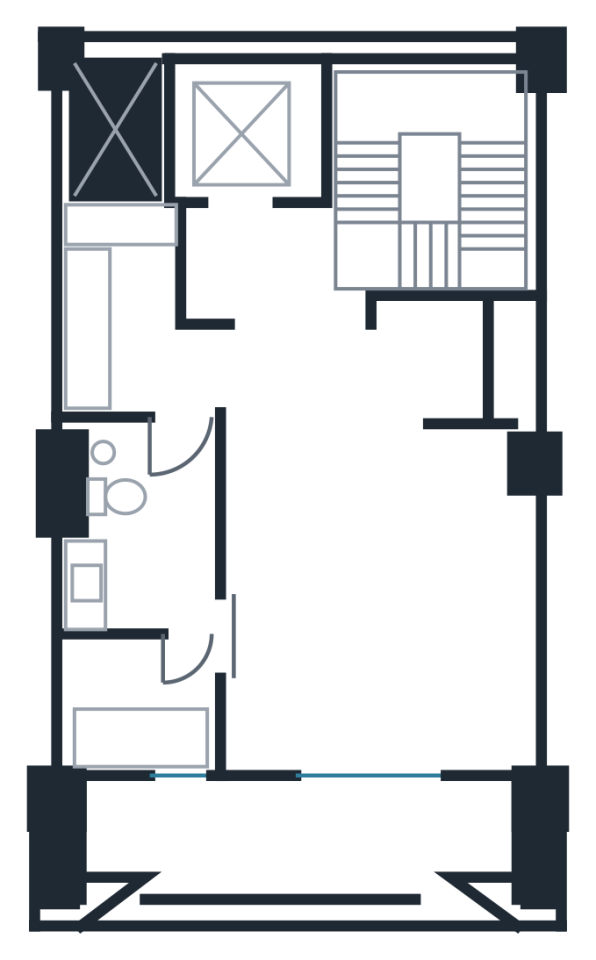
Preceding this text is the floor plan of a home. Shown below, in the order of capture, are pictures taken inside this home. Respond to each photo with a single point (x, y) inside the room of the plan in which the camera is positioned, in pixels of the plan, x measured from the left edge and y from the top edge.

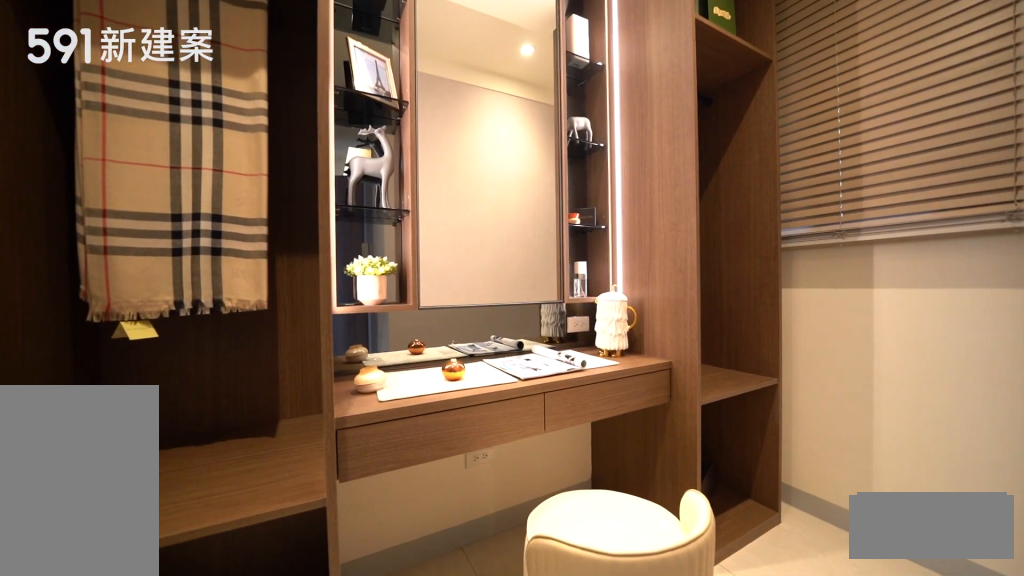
(126, 310)
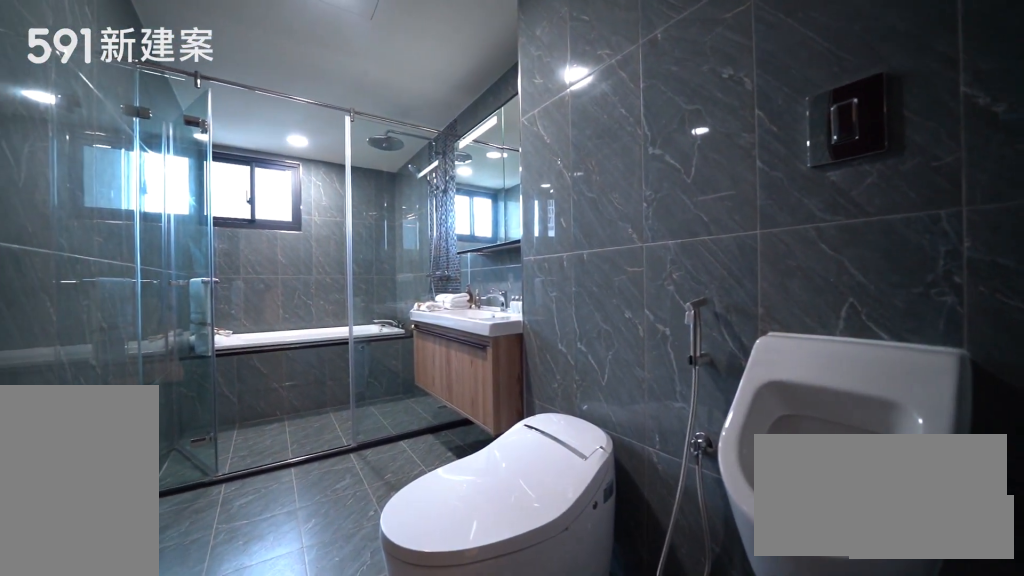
(133, 601)
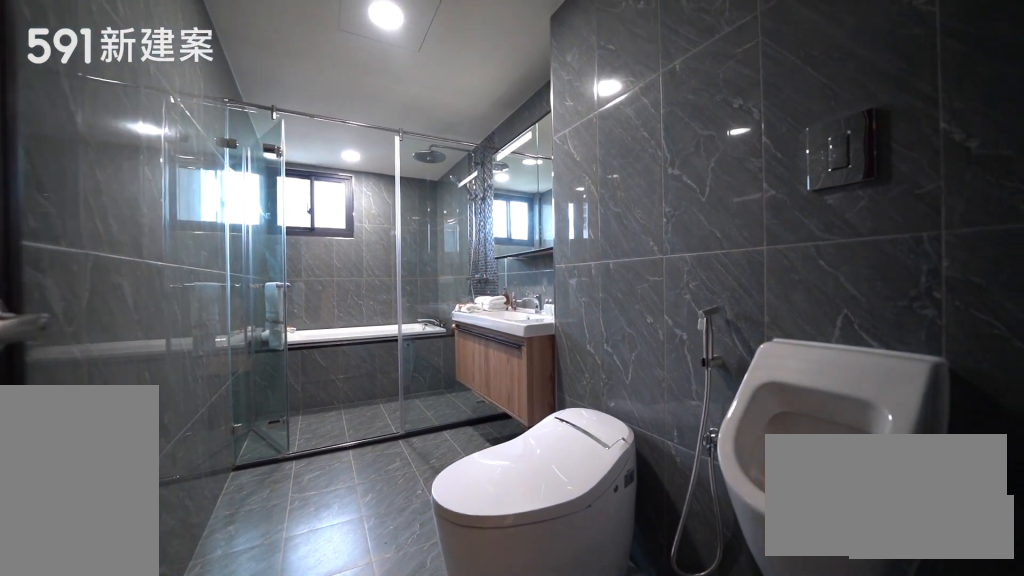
(133, 601)
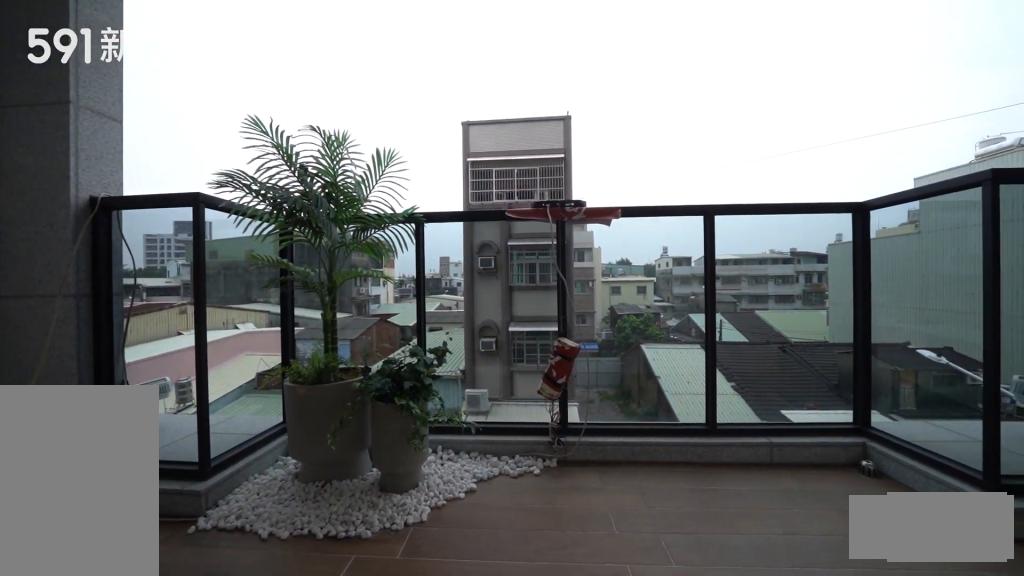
(297, 841)
